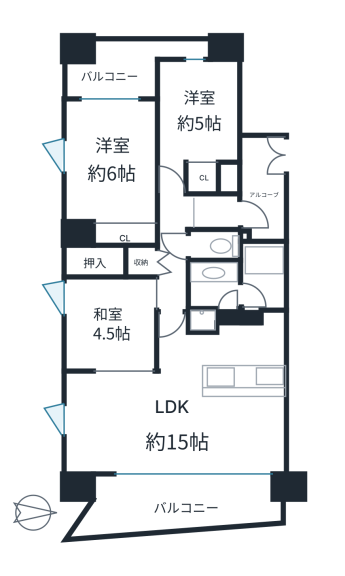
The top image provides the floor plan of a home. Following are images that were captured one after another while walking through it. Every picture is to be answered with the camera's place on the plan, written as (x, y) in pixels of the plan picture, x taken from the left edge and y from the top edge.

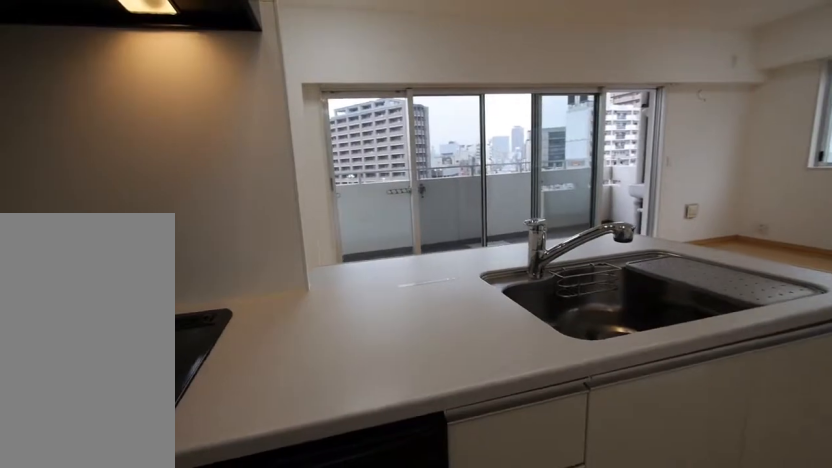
(225, 347)
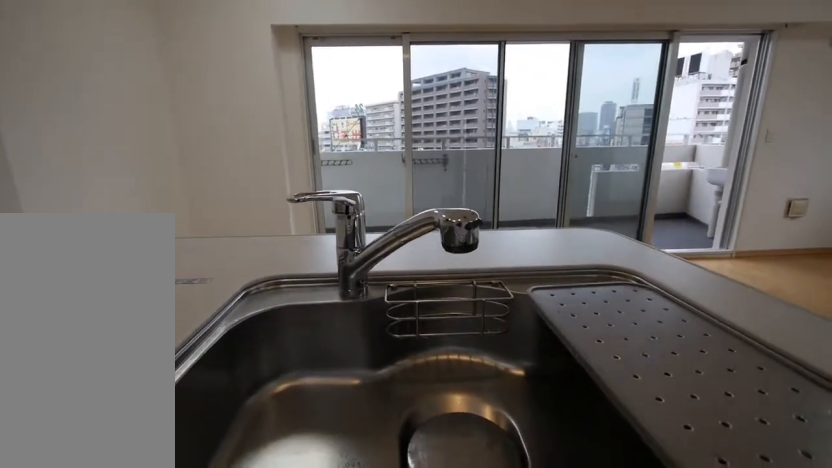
(225, 347)
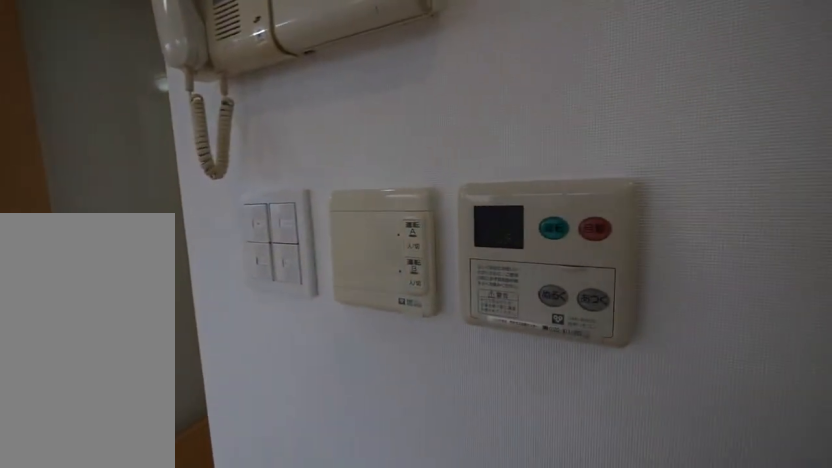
(225, 347)
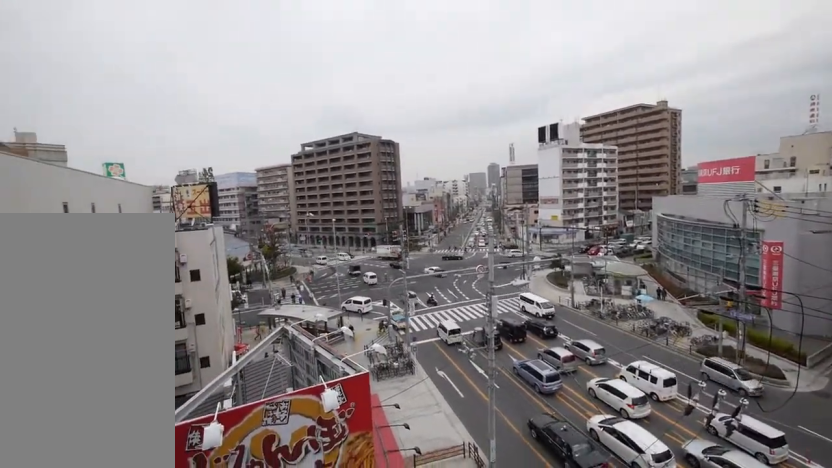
(112, 505)
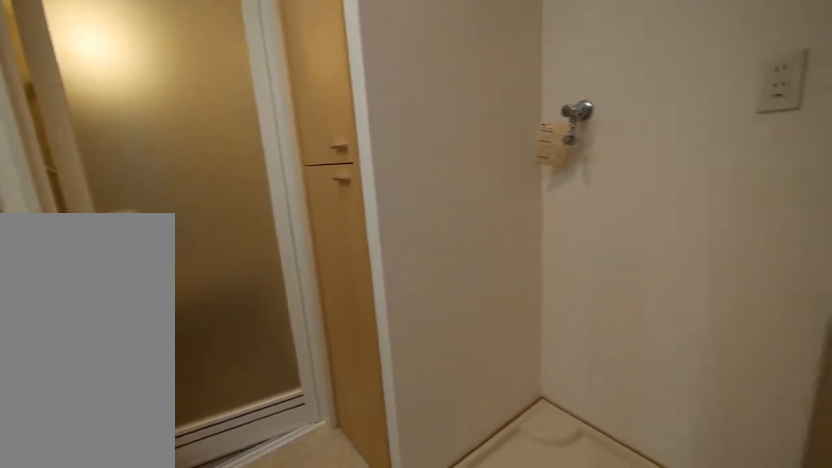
(225, 288)
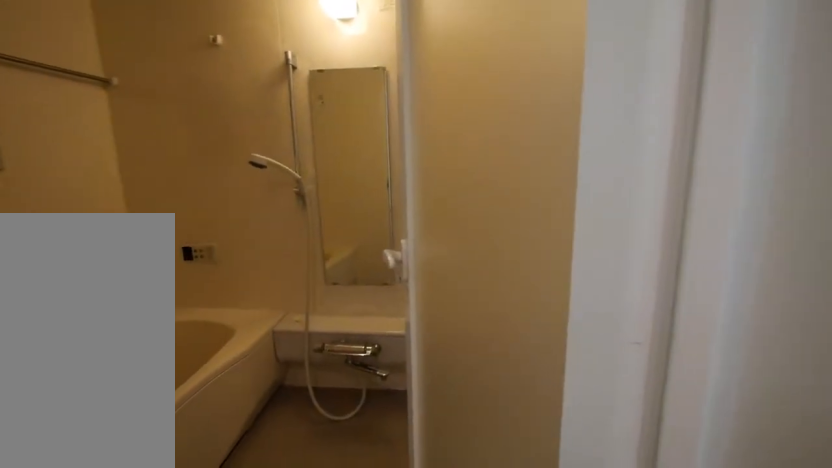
(225, 288)
